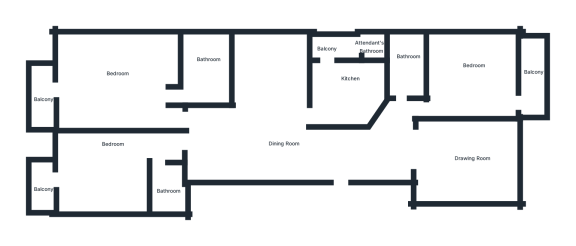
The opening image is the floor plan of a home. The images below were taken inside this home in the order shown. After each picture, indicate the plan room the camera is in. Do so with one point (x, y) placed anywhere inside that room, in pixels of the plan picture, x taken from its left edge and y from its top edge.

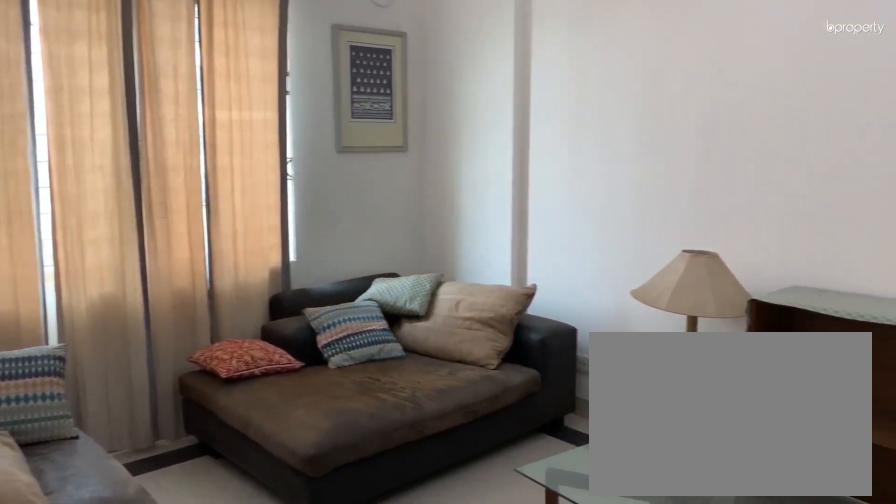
(470, 162)
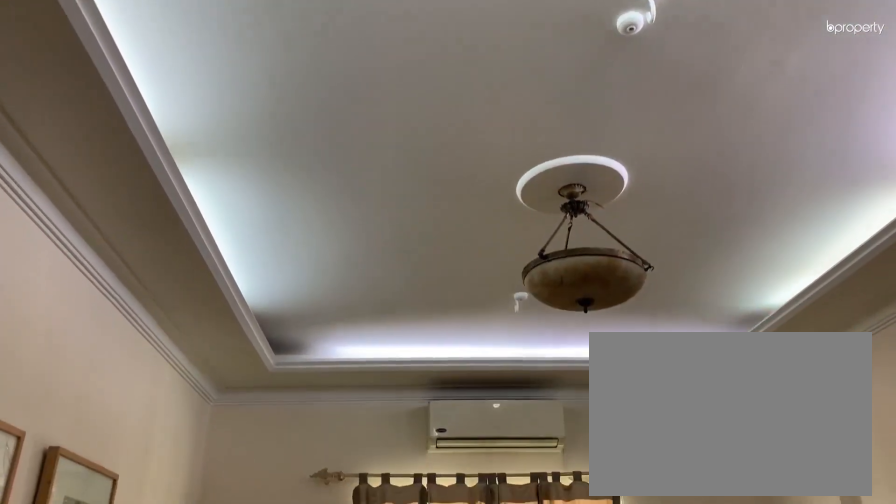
(467, 162)
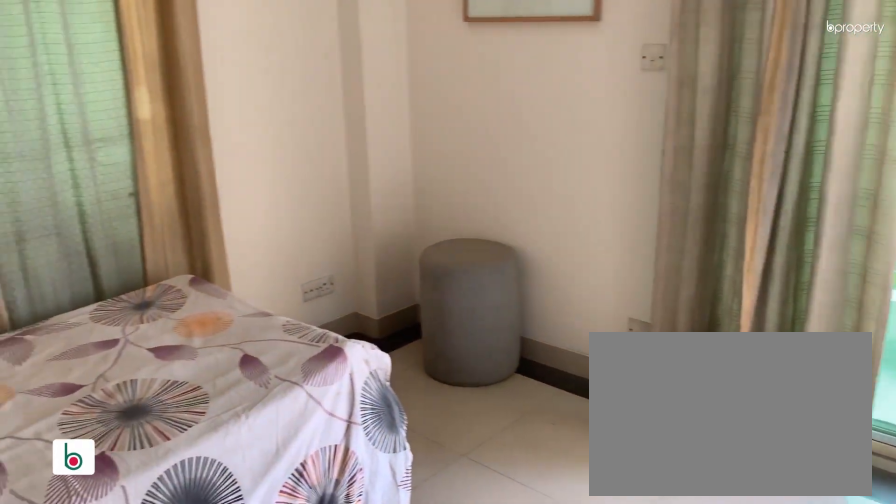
(479, 82)
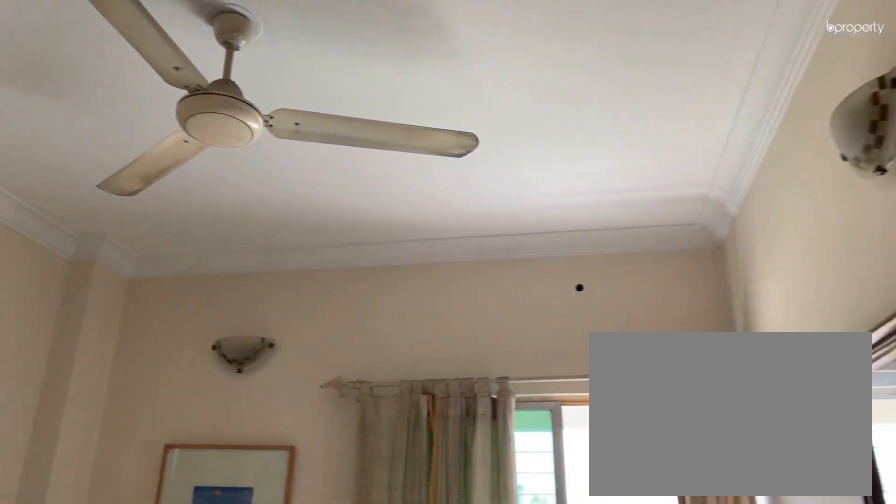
(479, 82)
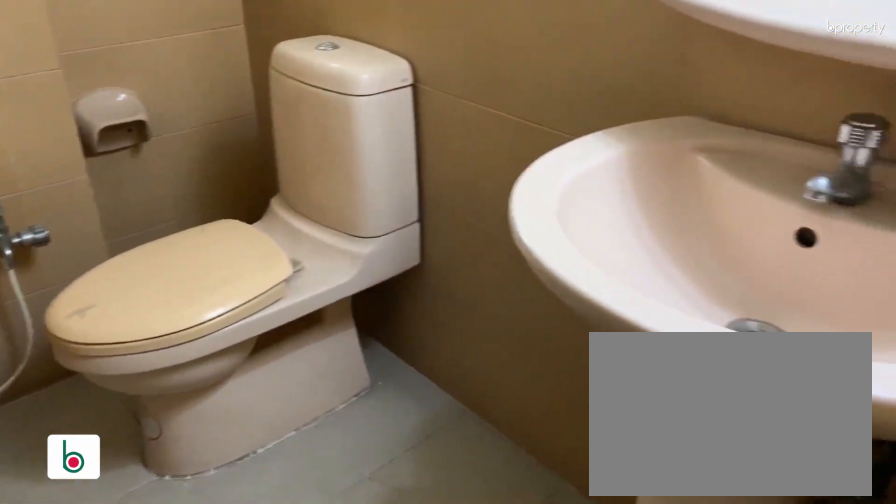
(406, 73)
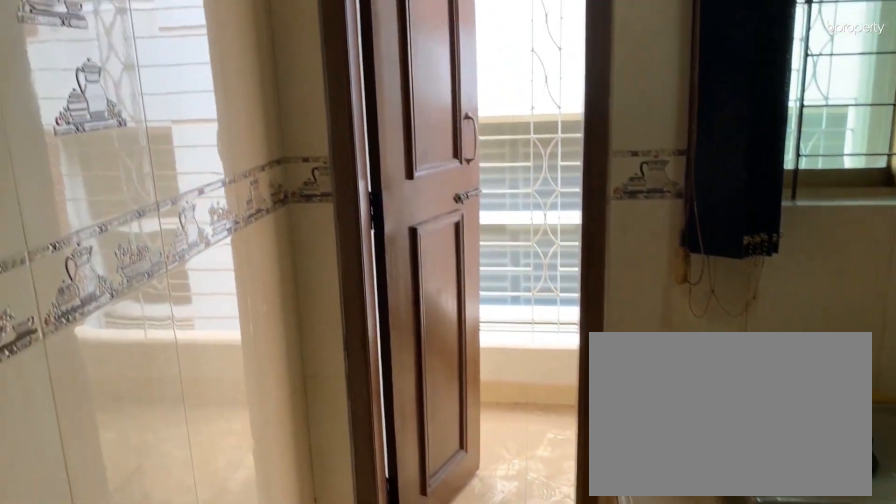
(340, 96)
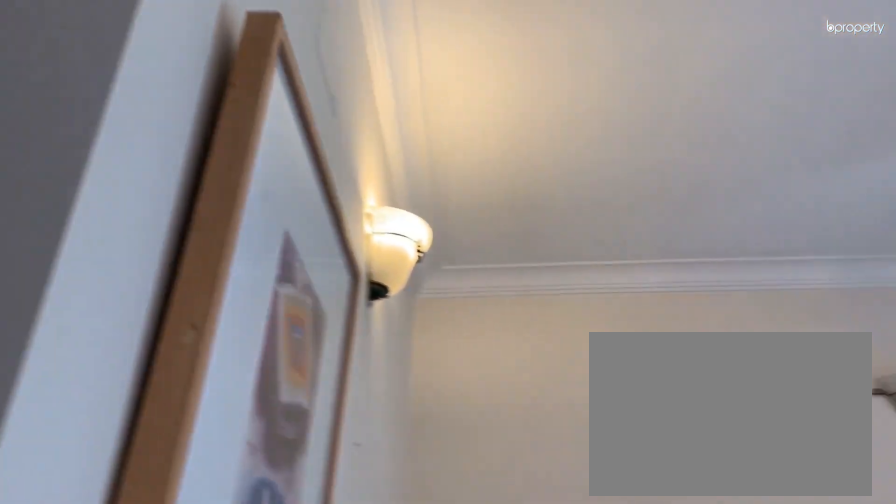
(92, 179)
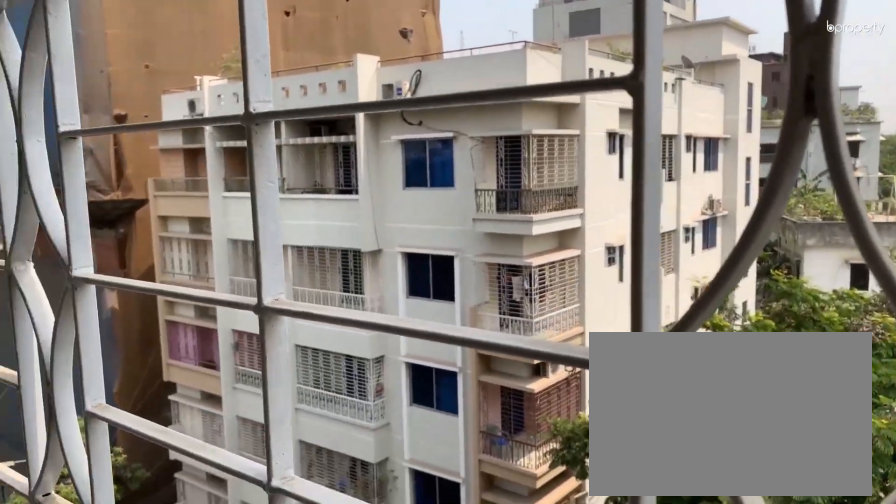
(44, 183)
